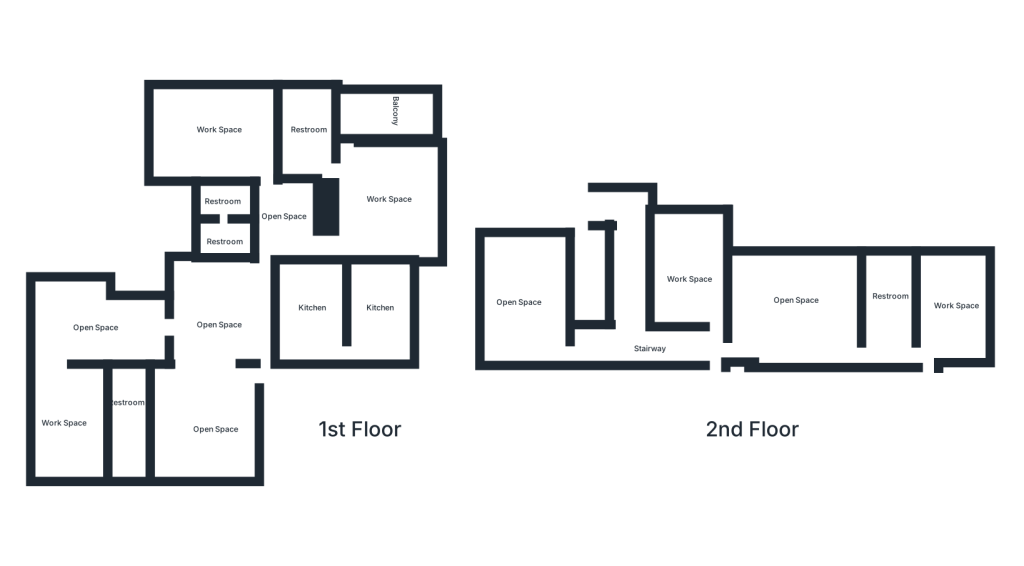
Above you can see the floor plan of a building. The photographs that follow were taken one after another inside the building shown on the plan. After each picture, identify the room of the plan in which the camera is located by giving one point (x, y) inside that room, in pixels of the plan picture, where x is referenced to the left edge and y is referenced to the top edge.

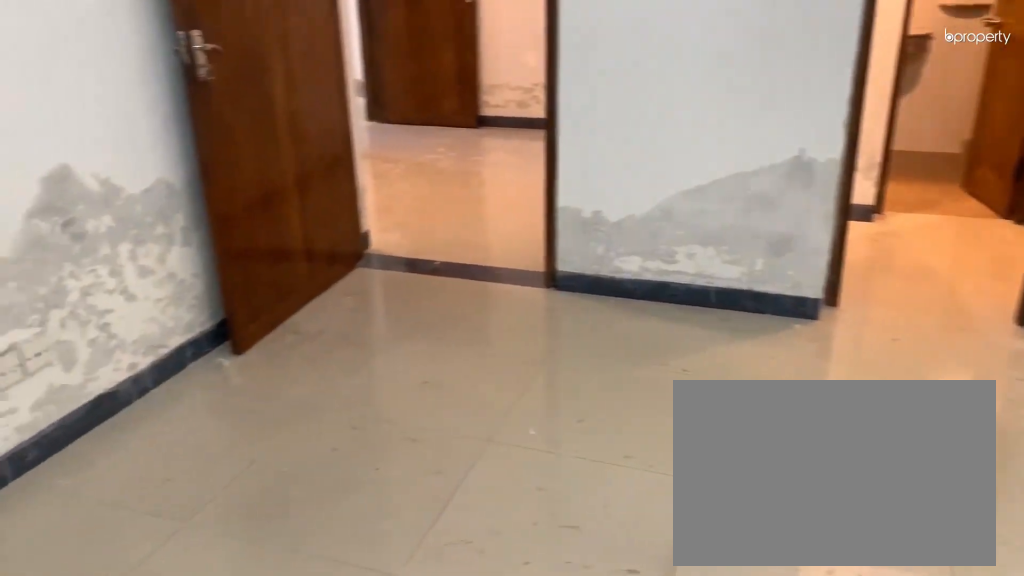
(219, 142)
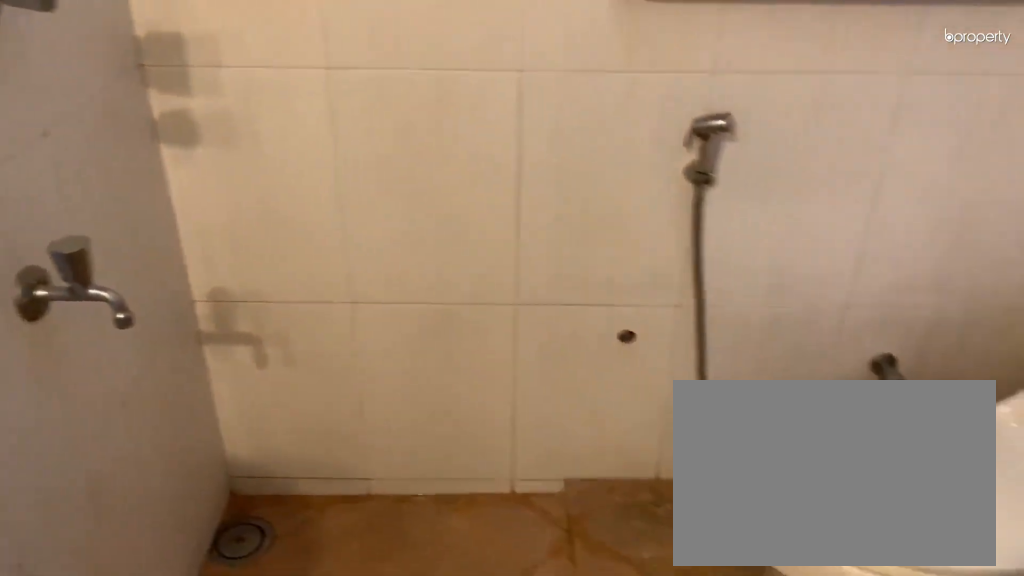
(221, 237)
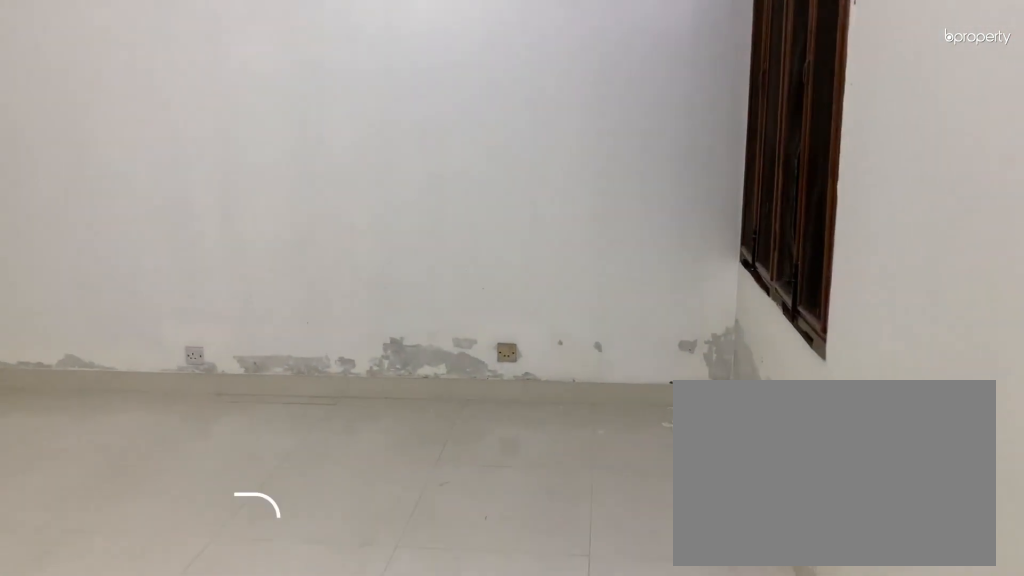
(383, 190)
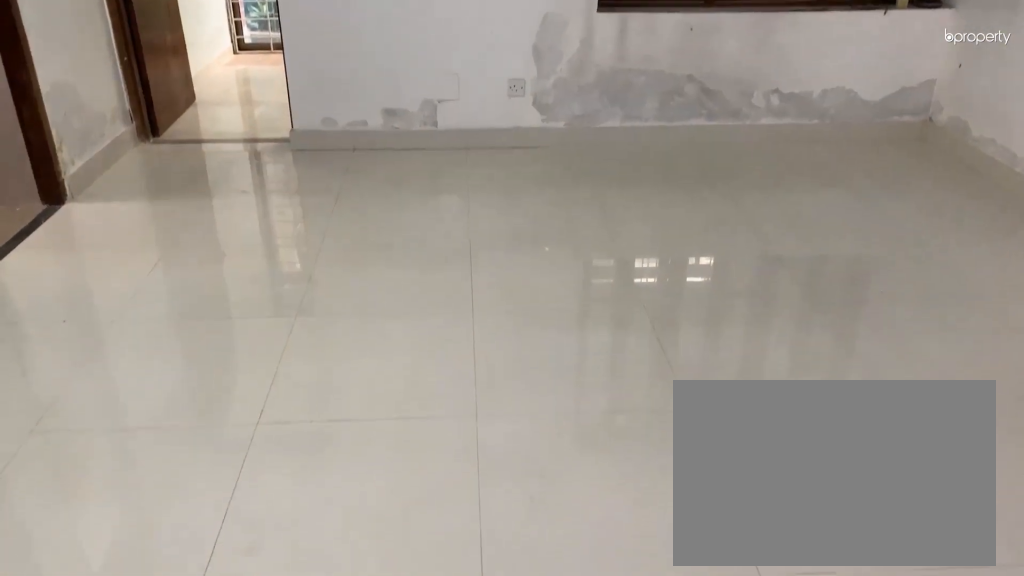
(383, 190)
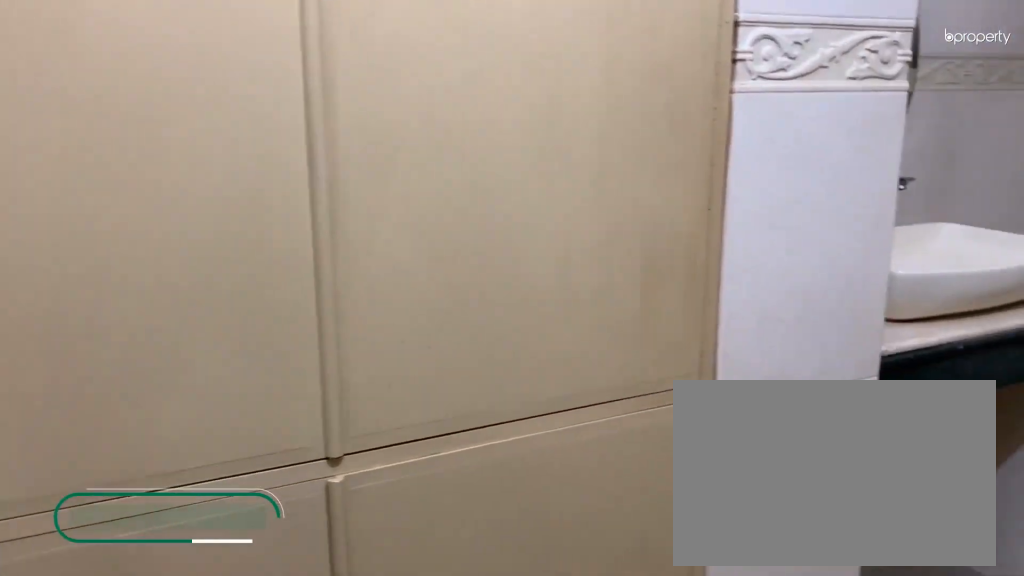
(307, 138)
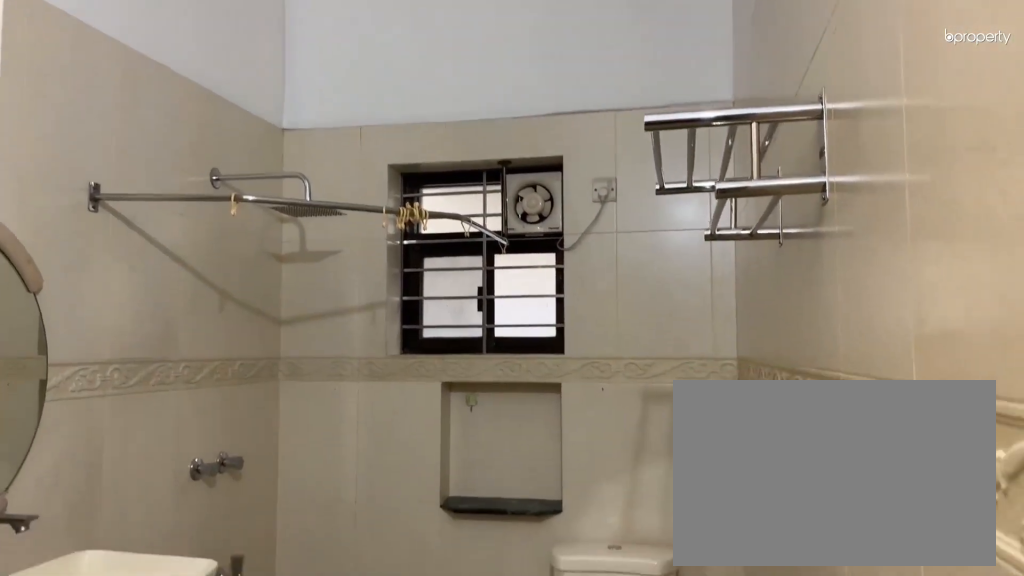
(309, 147)
